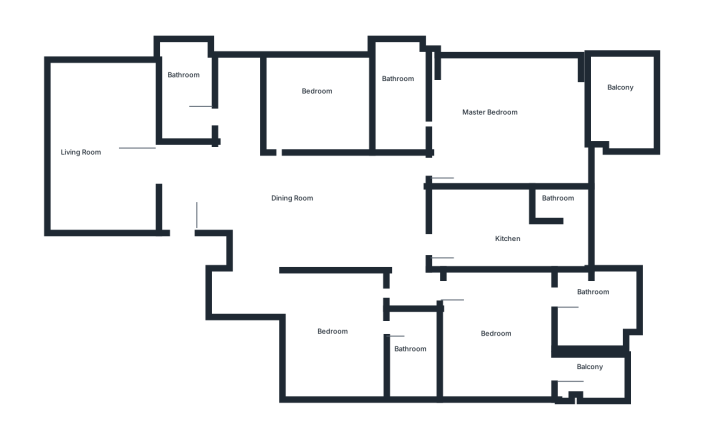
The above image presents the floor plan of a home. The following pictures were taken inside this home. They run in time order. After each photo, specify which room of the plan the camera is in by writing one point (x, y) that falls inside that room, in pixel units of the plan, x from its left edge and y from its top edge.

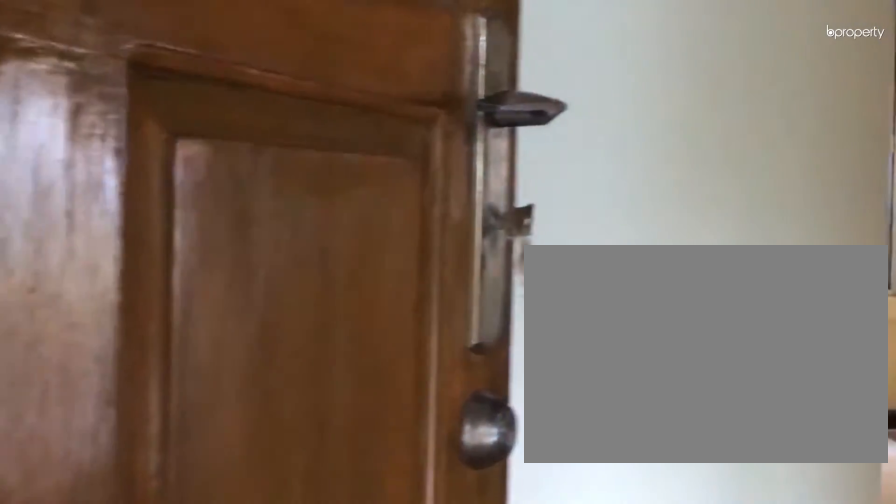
(180, 216)
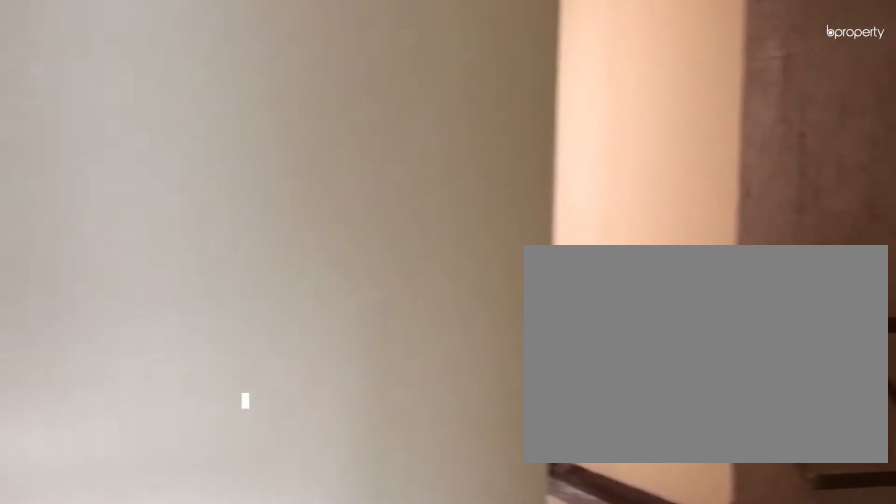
(180, 216)
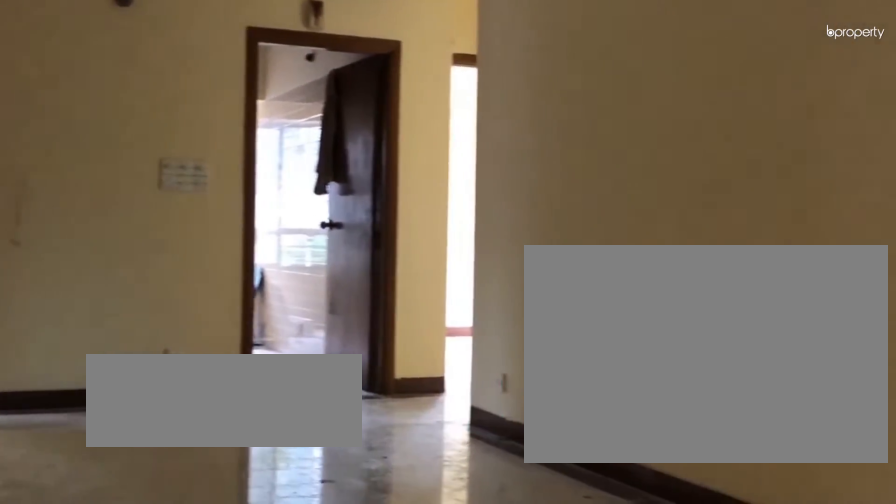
(321, 193)
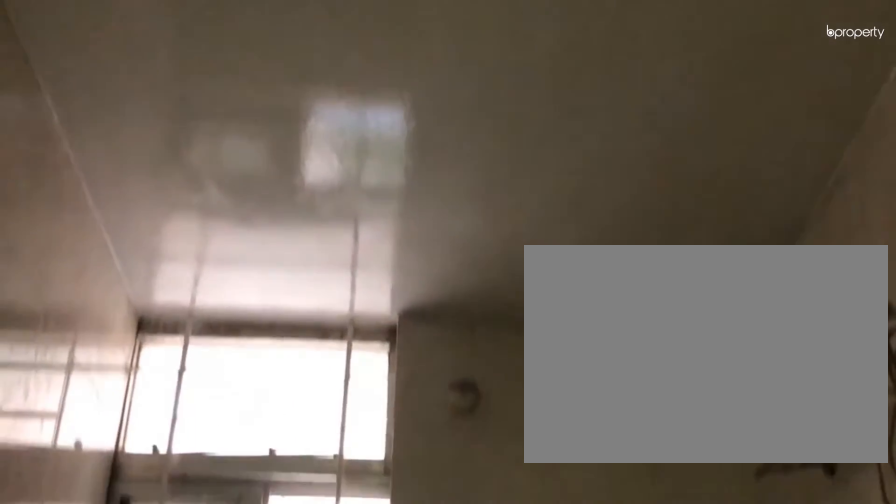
(189, 102)
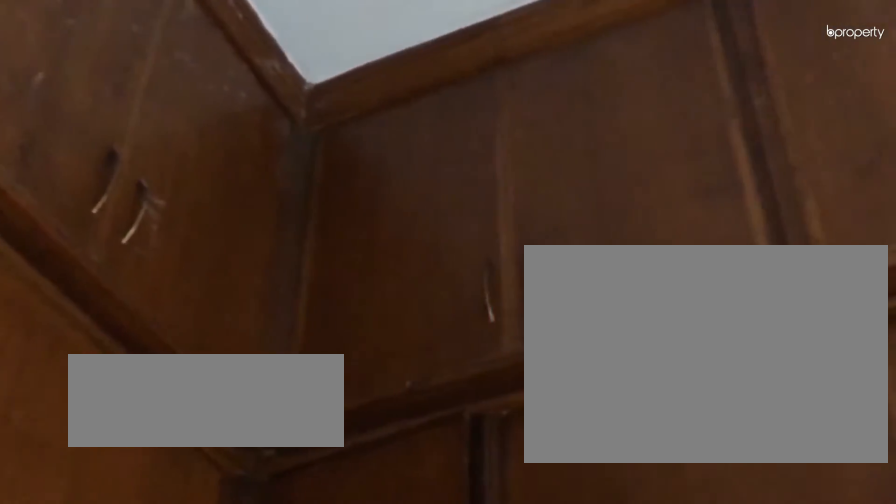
(487, 239)
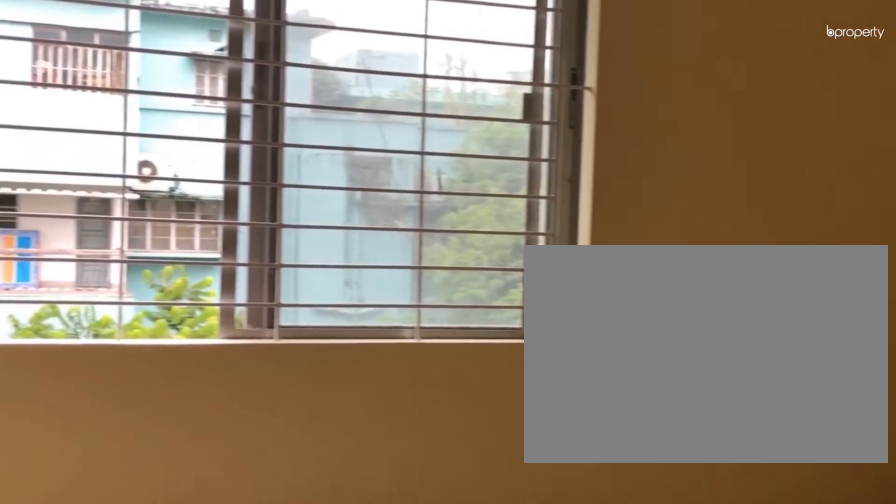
(359, 331)
